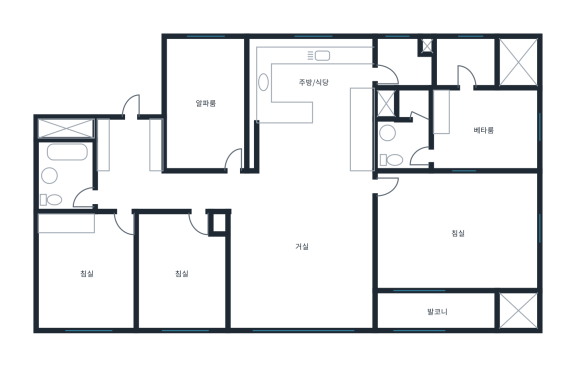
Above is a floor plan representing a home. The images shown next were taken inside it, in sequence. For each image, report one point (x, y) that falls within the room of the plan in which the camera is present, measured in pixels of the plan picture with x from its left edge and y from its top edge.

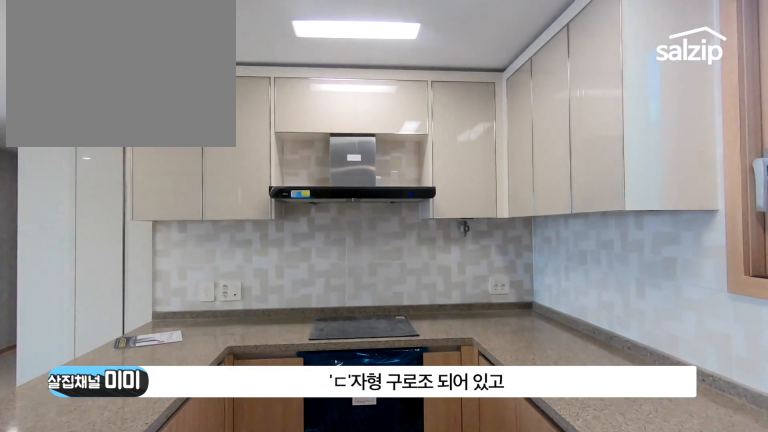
(309, 86)
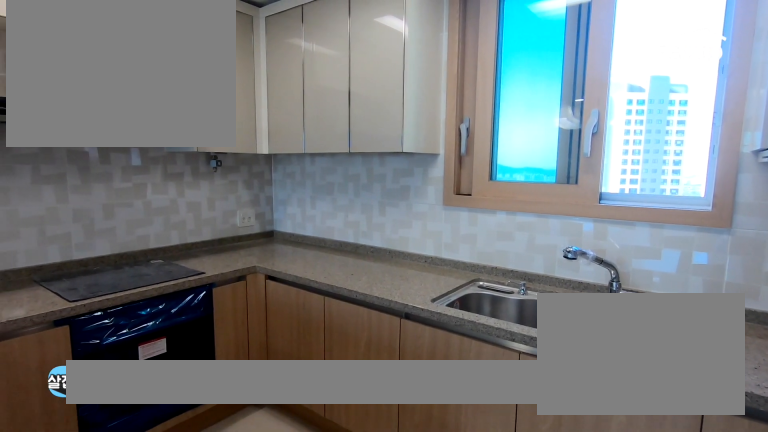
(310, 85)
